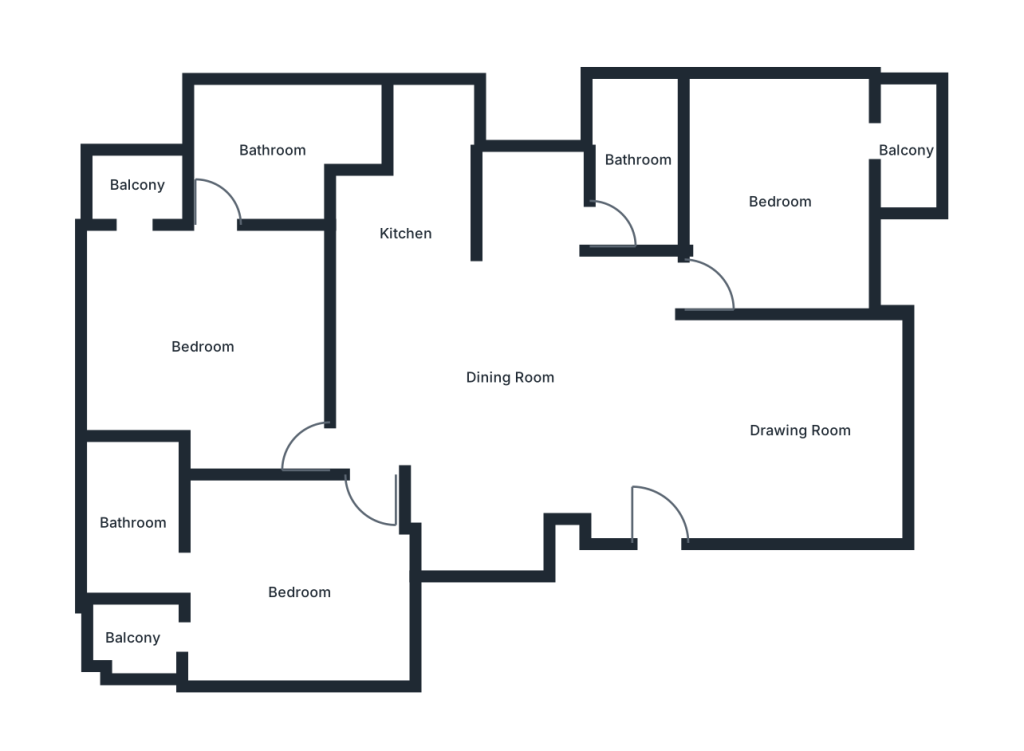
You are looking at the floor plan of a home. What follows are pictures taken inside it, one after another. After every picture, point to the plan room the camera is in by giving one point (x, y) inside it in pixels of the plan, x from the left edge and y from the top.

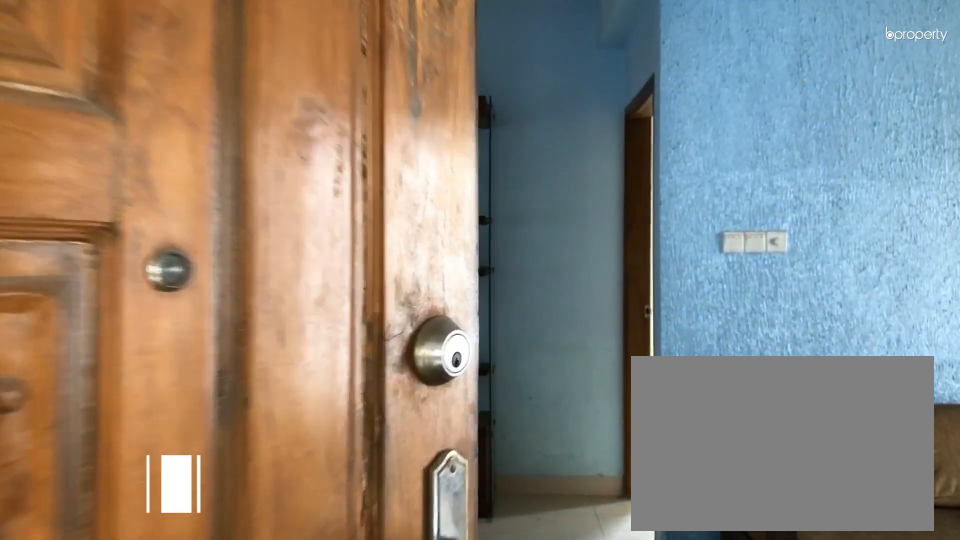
(663, 460)
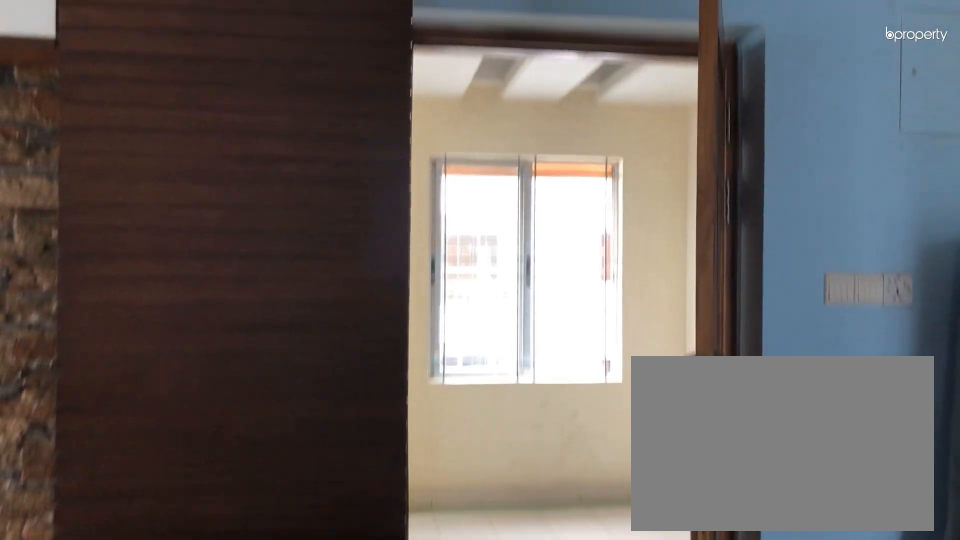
(800, 427)
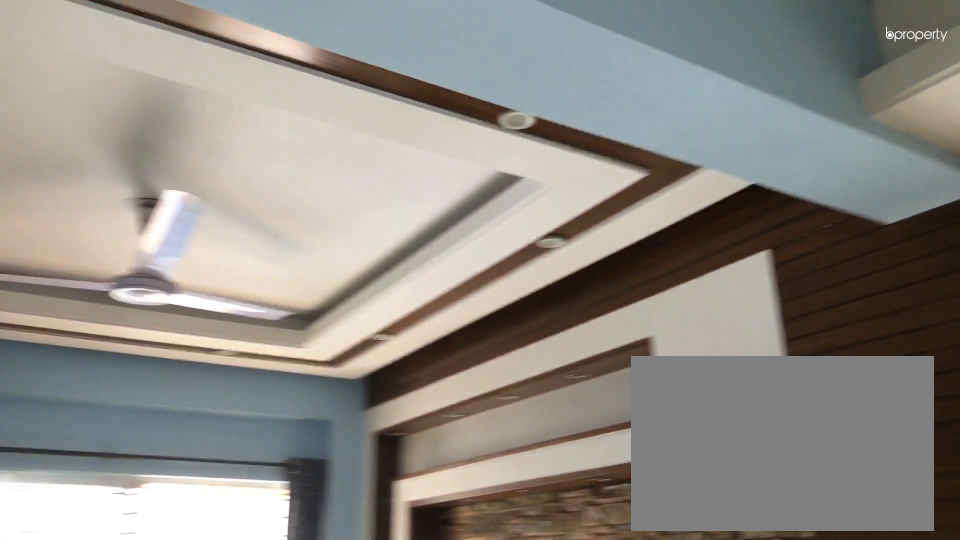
(800, 427)
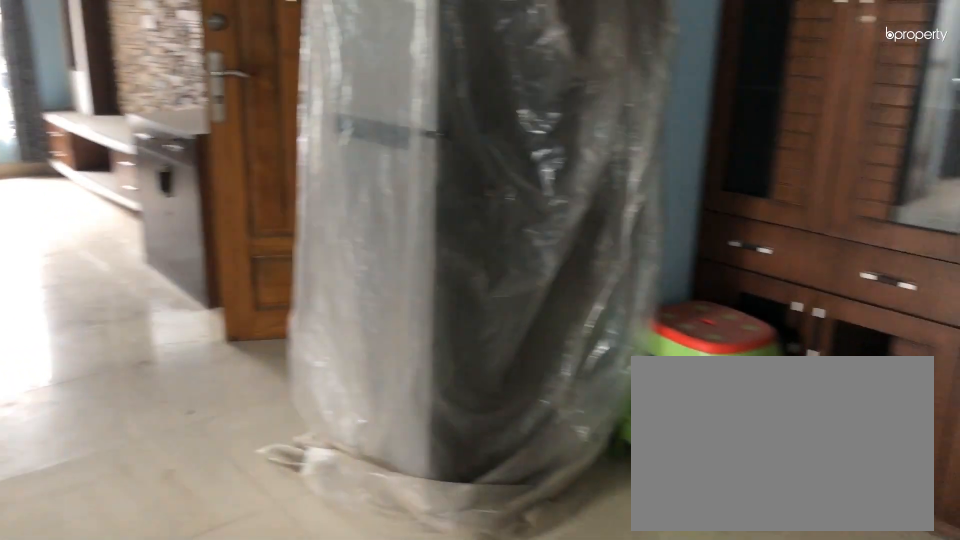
(508, 377)
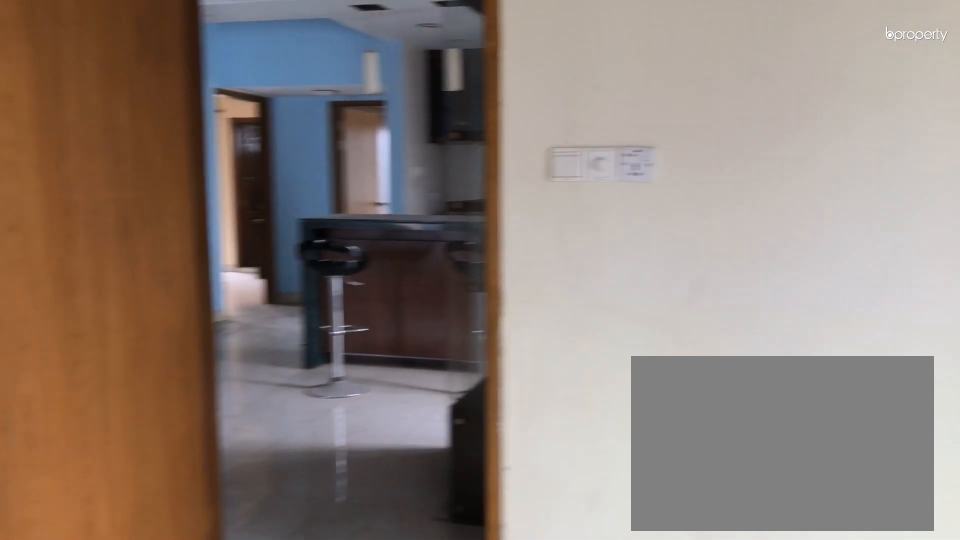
(781, 203)
